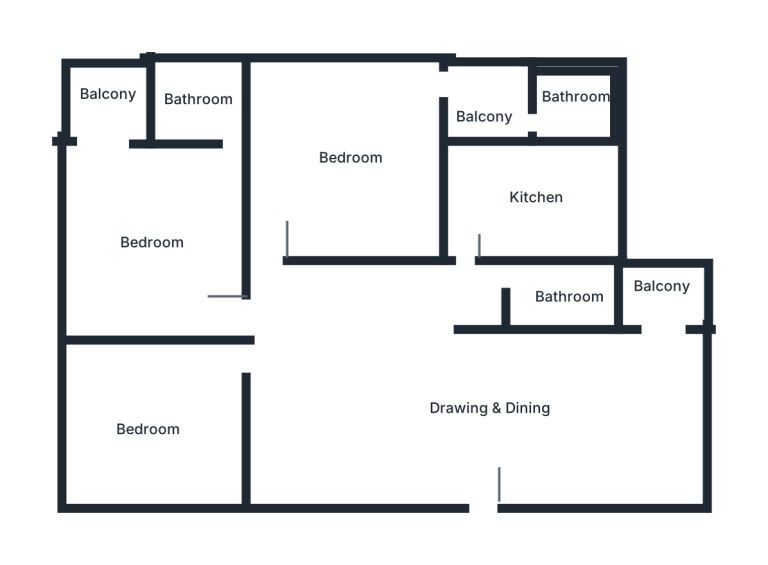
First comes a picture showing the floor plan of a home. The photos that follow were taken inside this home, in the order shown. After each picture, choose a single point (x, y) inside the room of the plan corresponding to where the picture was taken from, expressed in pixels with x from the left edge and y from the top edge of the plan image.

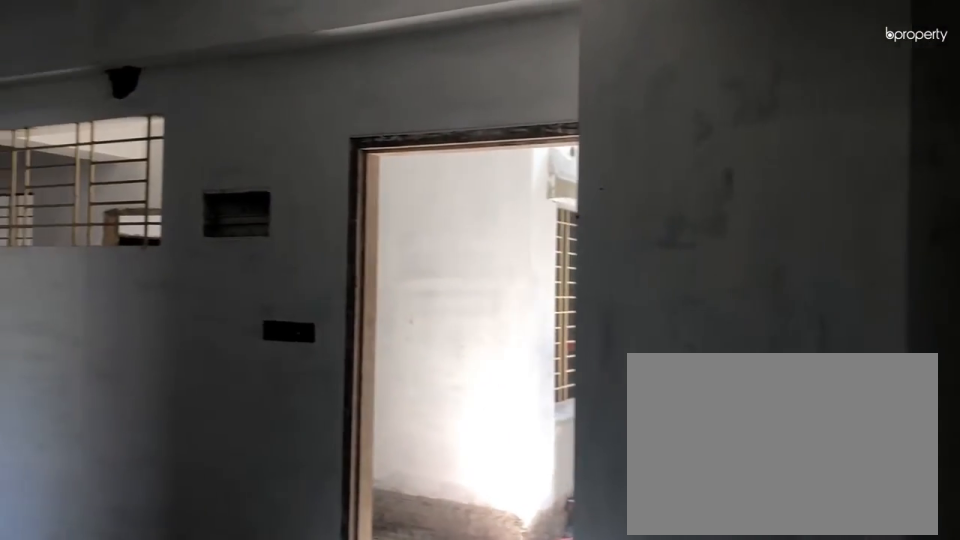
(519, 454)
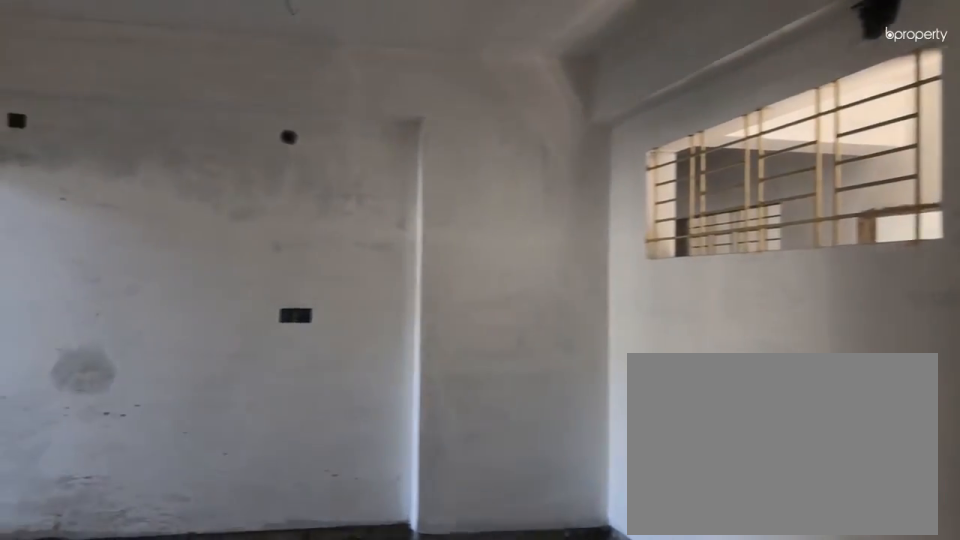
(649, 415)
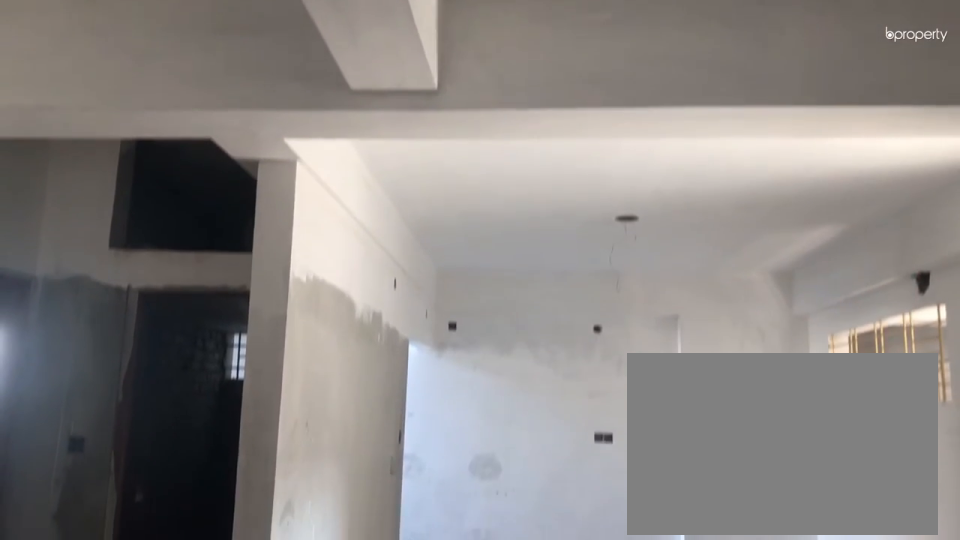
(421, 403)
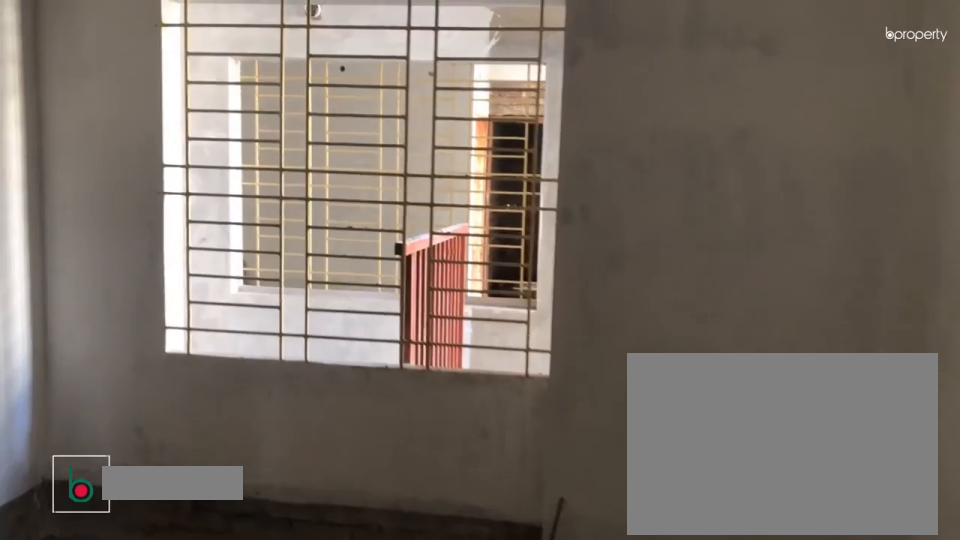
(170, 406)
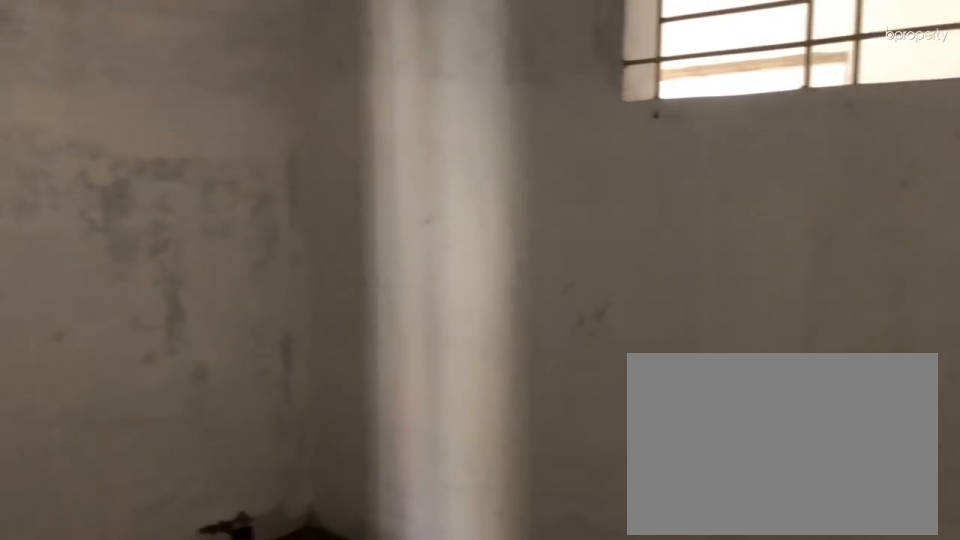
(156, 429)
